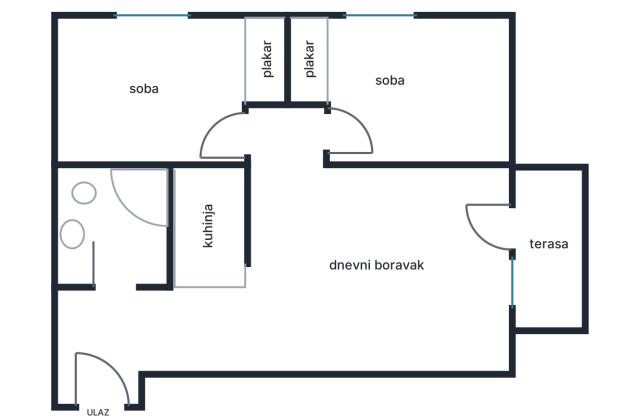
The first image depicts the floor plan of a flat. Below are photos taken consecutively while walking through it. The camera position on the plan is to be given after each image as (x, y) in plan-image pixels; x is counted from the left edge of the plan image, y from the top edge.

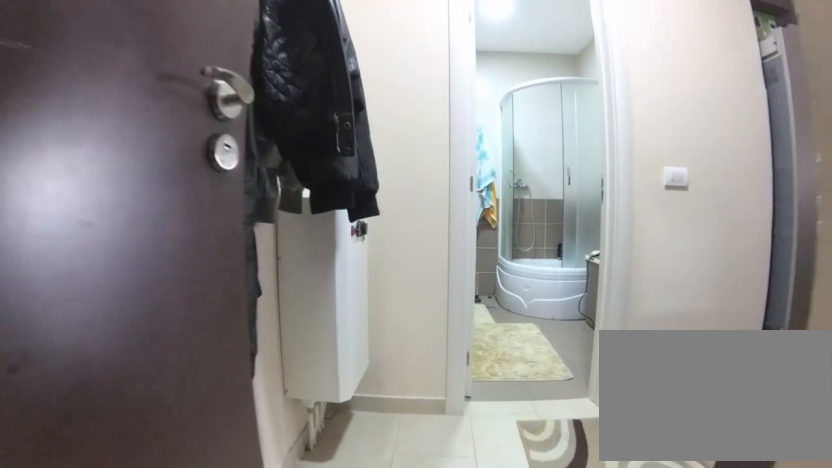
(93, 418)
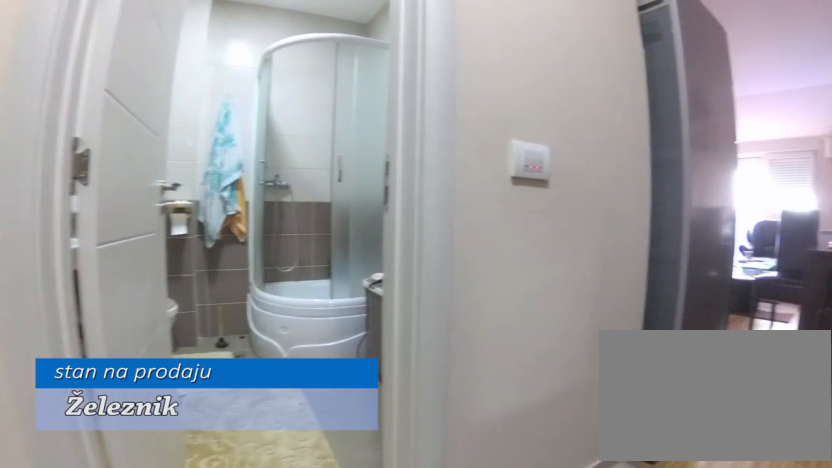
(82, 354)
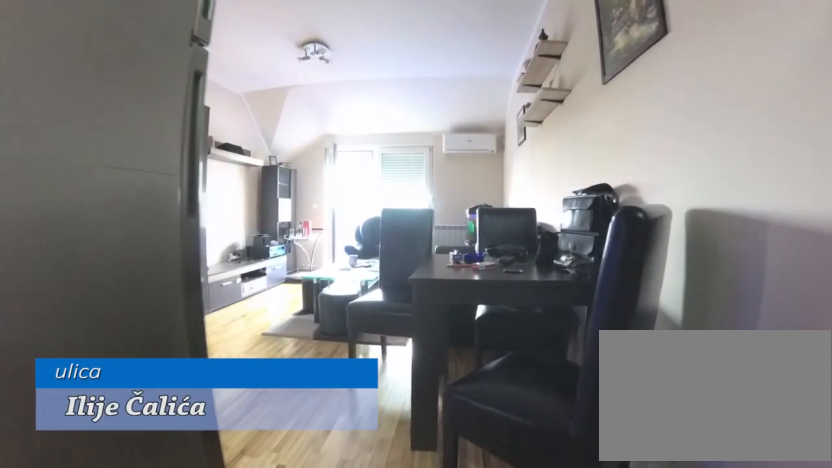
(152, 344)
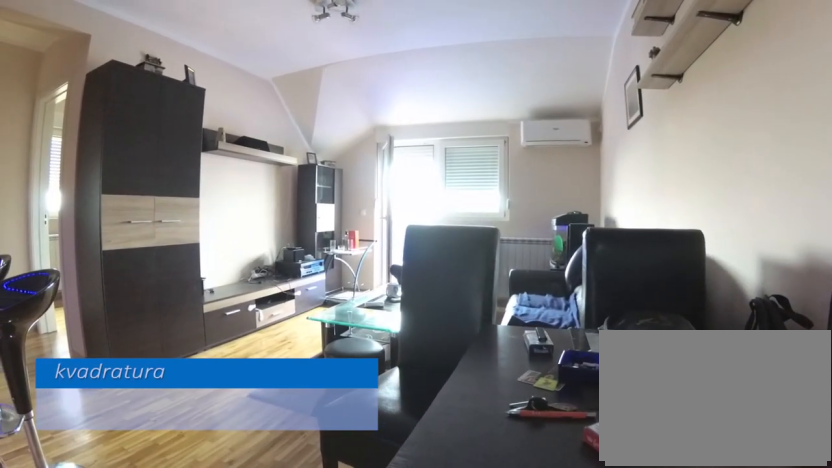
(223, 339)
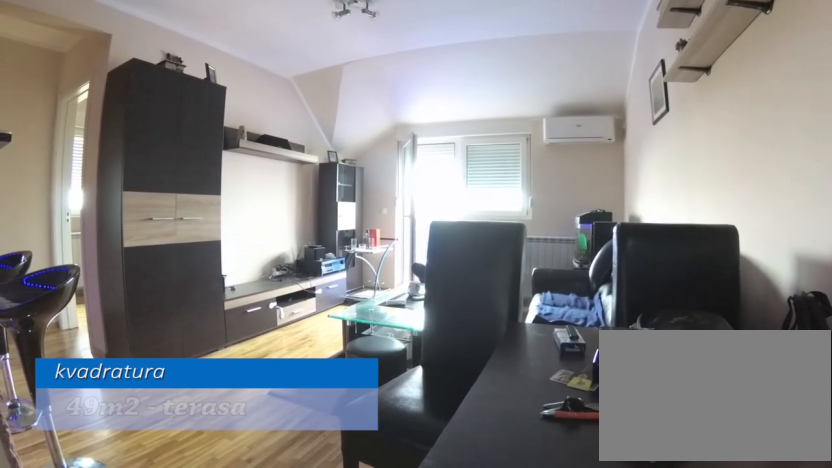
(232, 340)
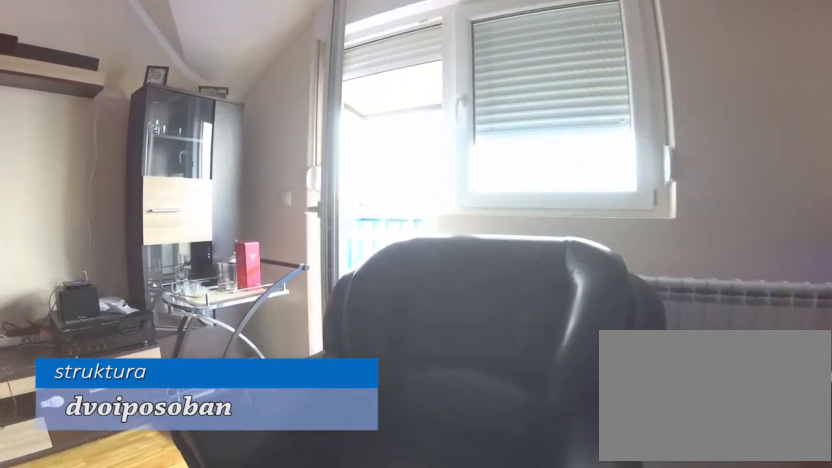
(381, 285)
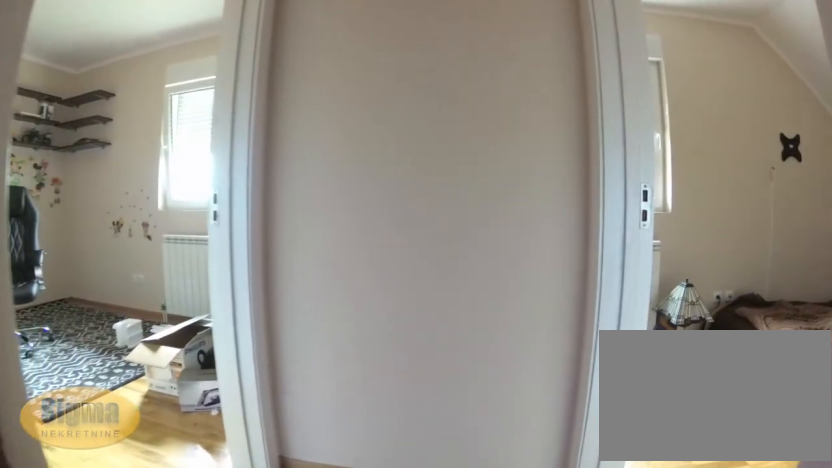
(280, 187)
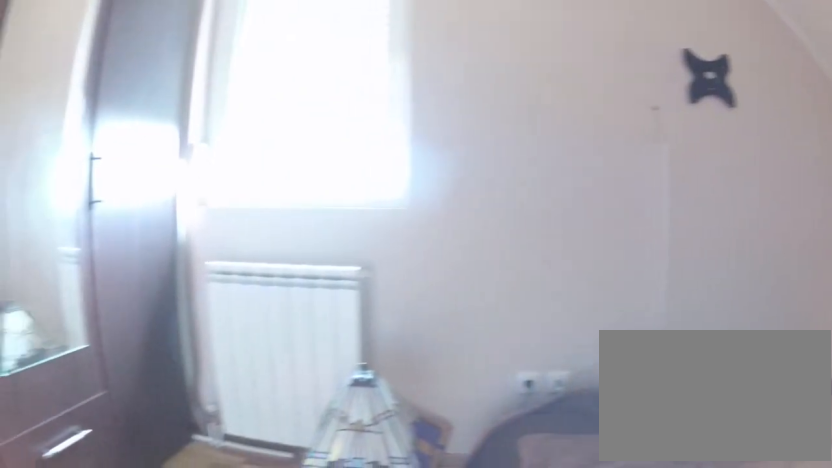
(394, 150)
